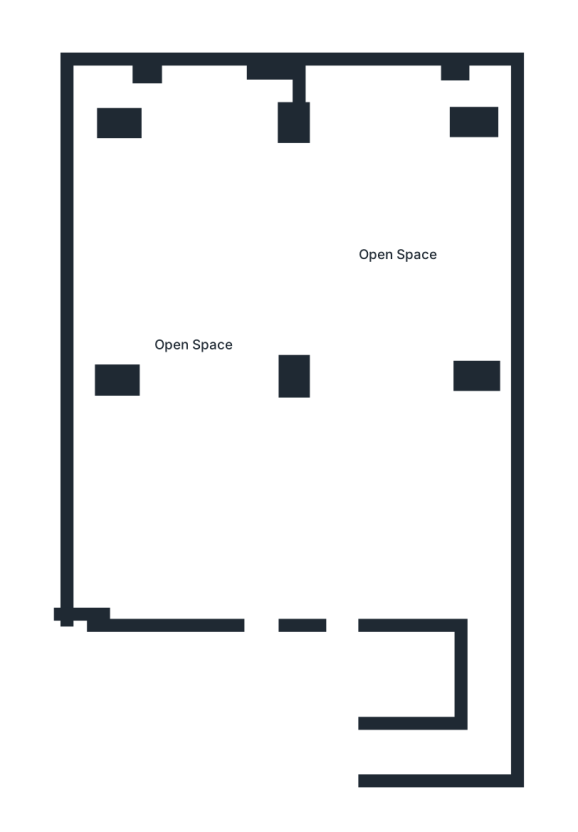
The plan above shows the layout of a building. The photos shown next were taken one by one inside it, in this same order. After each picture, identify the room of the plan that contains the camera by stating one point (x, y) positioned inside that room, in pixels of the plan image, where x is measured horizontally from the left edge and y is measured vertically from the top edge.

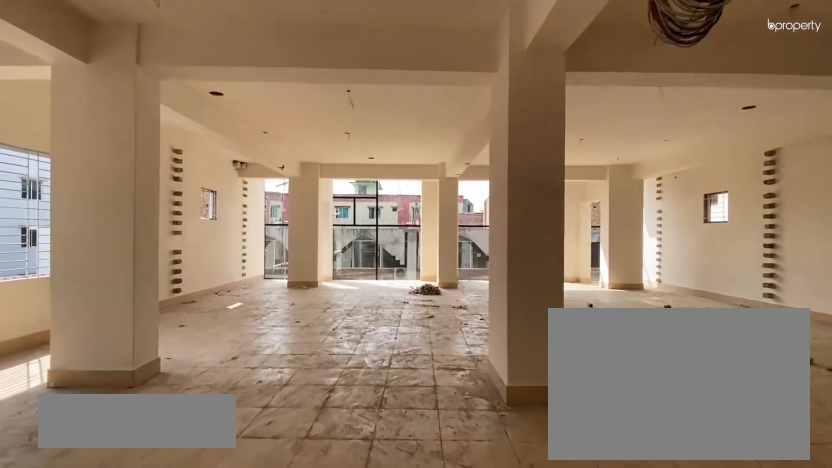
(241, 488)
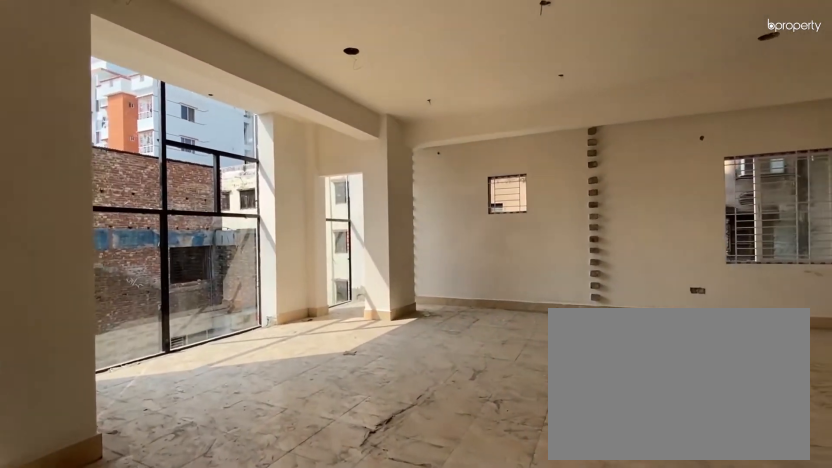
(315, 295)
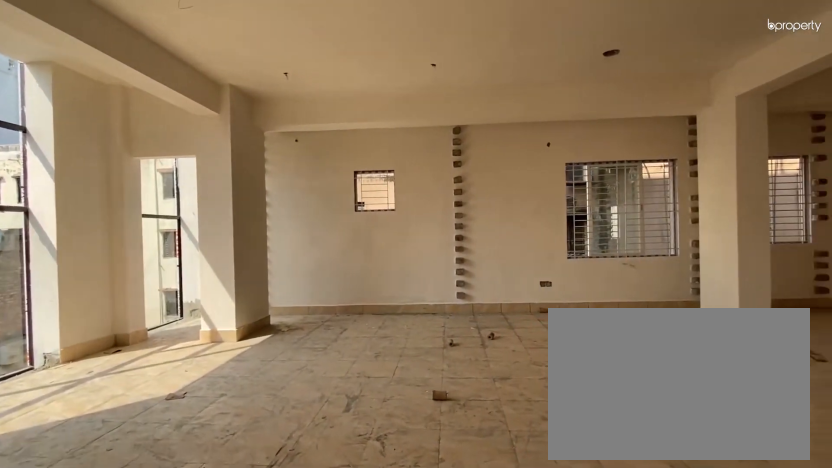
(315, 295)
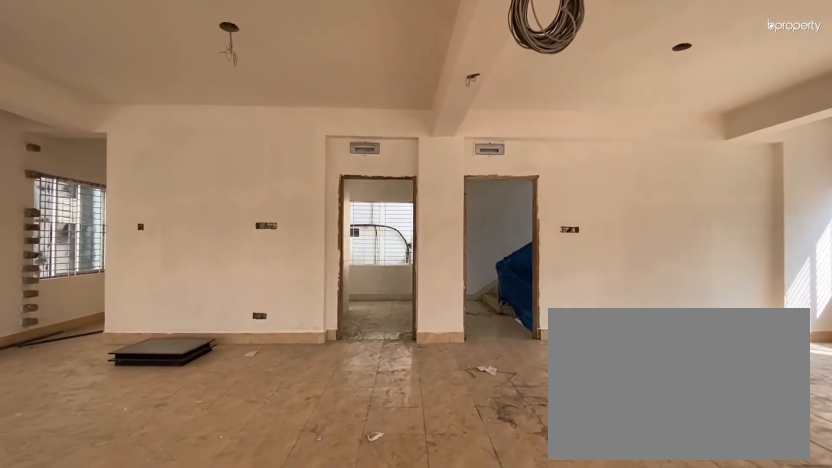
(343, 500)
